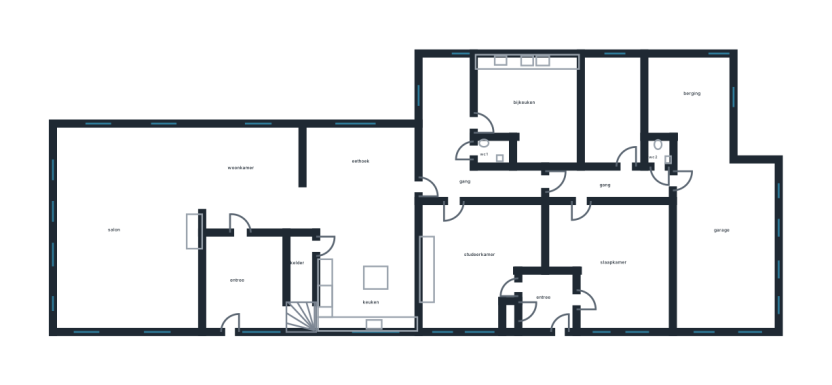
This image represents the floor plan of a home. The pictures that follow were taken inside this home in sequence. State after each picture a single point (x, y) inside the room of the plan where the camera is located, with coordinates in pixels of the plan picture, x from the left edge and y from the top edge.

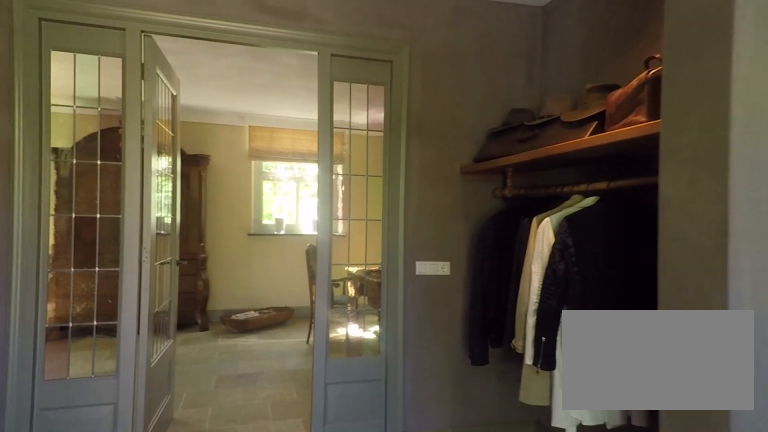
(246, 282)
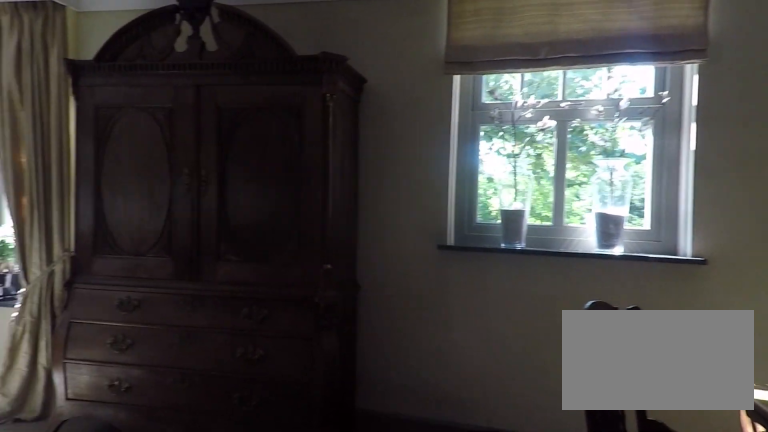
(165, 214)
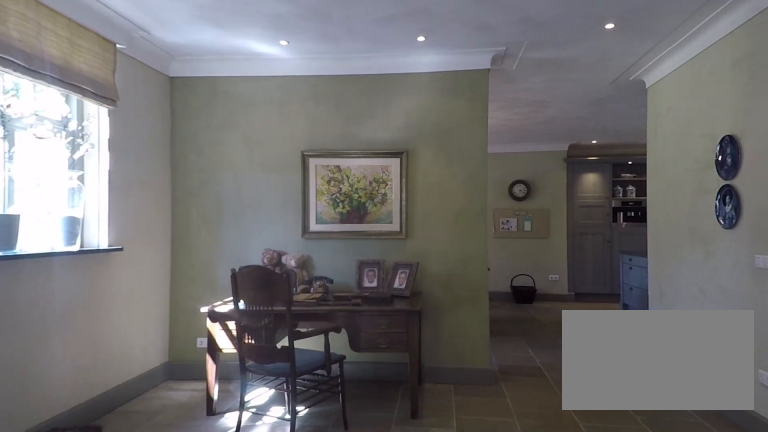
(165, 214)
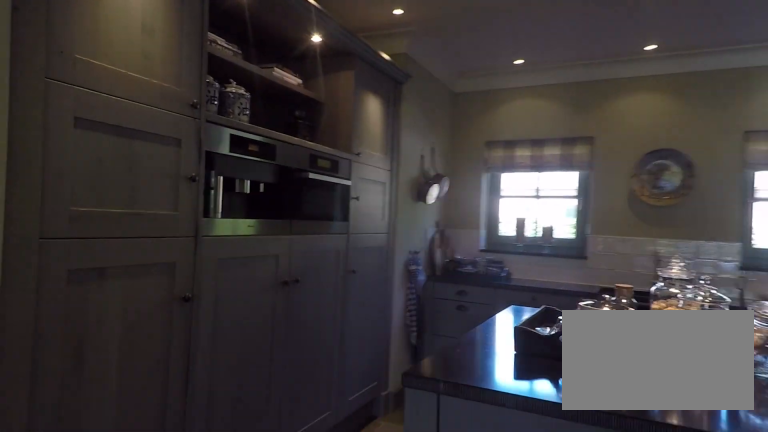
(364, 226)
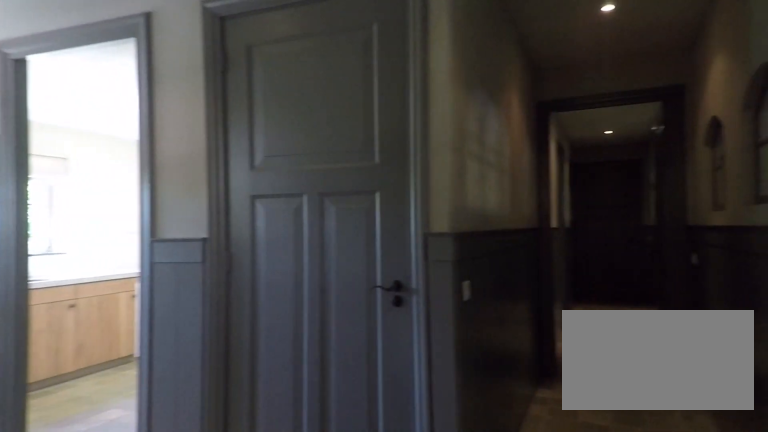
(447, 165)
